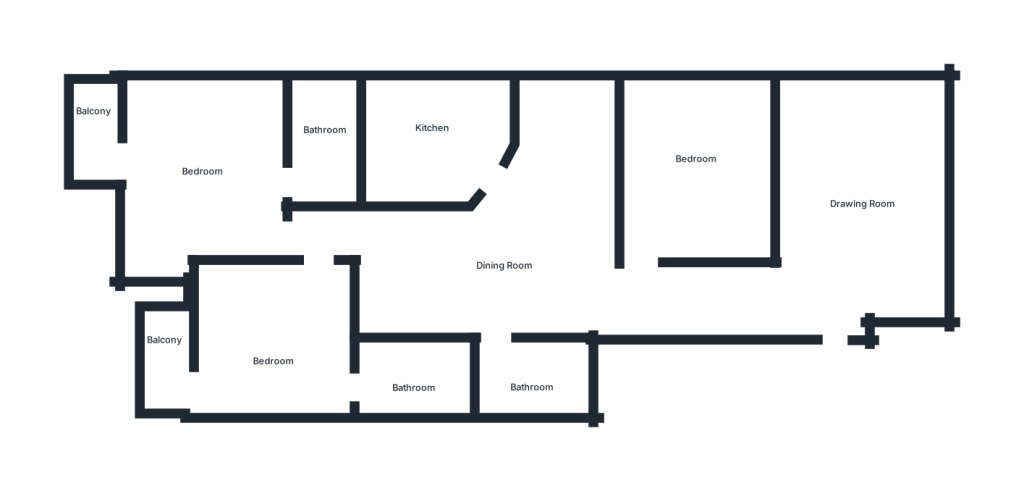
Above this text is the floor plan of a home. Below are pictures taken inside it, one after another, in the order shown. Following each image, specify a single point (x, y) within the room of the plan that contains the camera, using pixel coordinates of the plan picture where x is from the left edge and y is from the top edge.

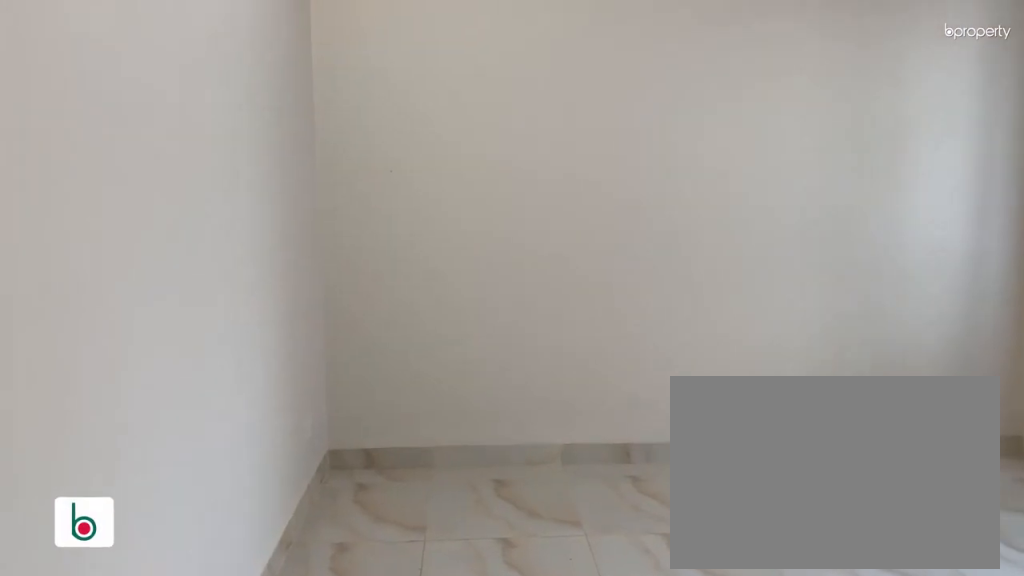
(862, 204)
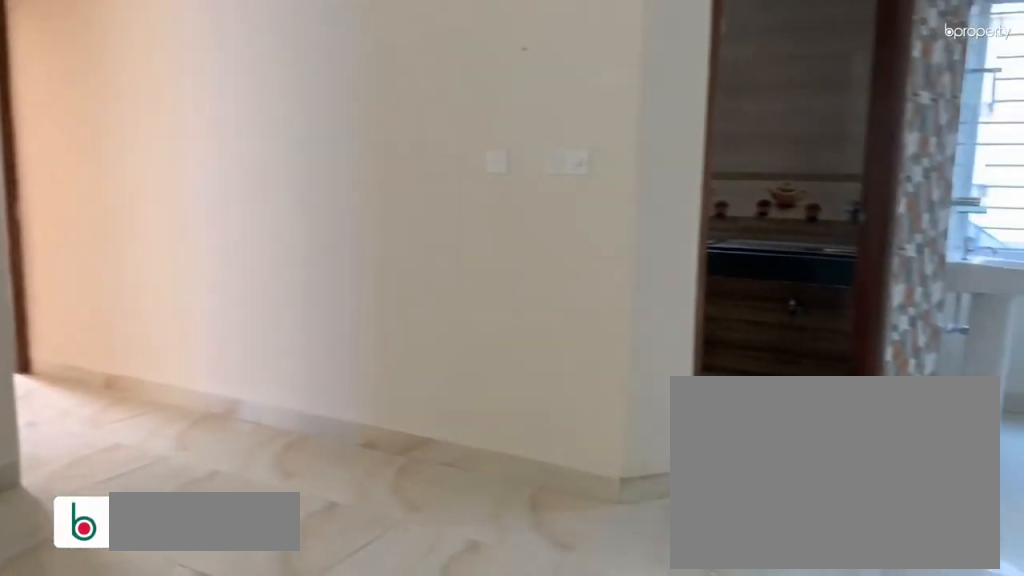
(495, 271)
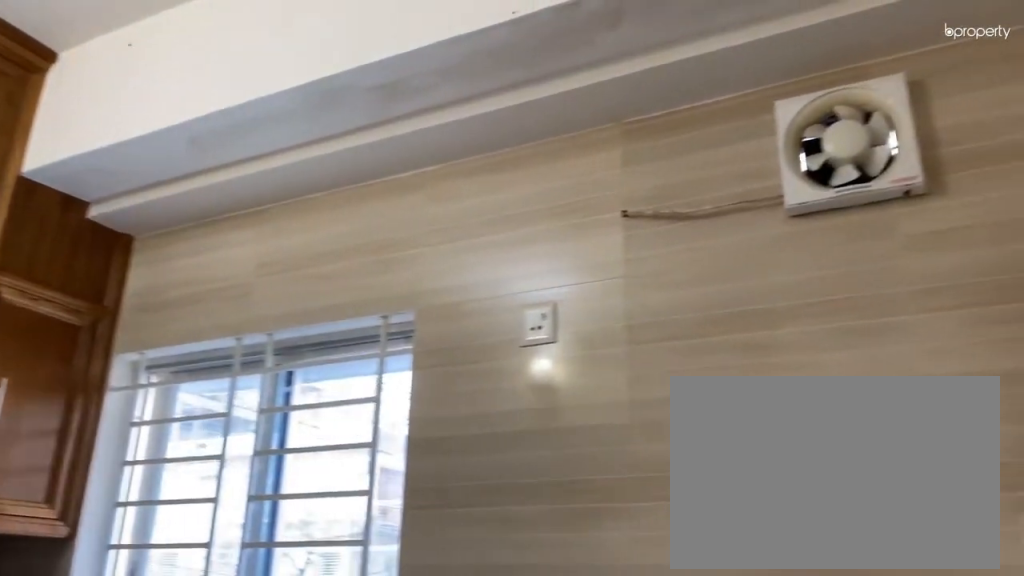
(439, 142)
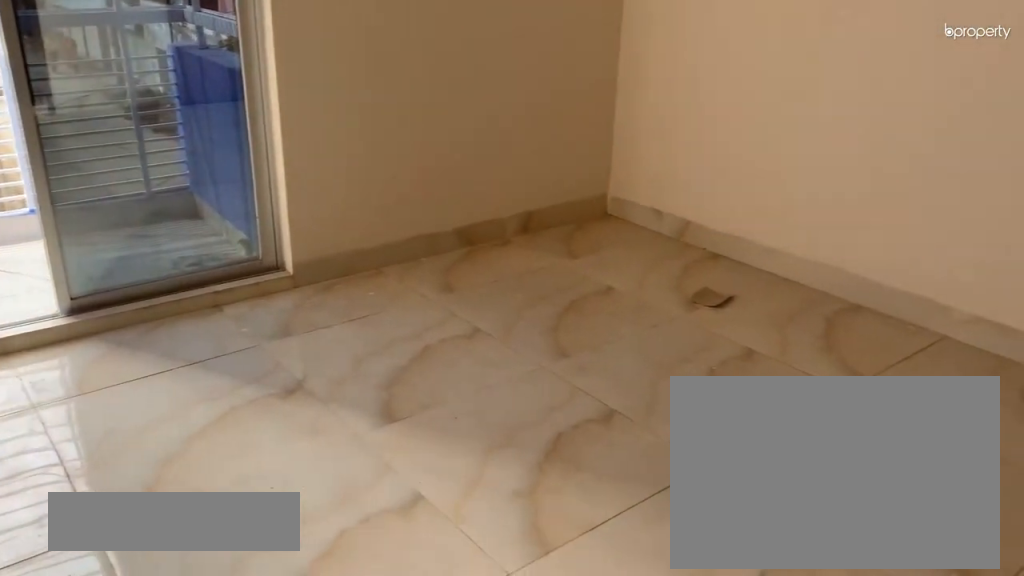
(280, 343)
